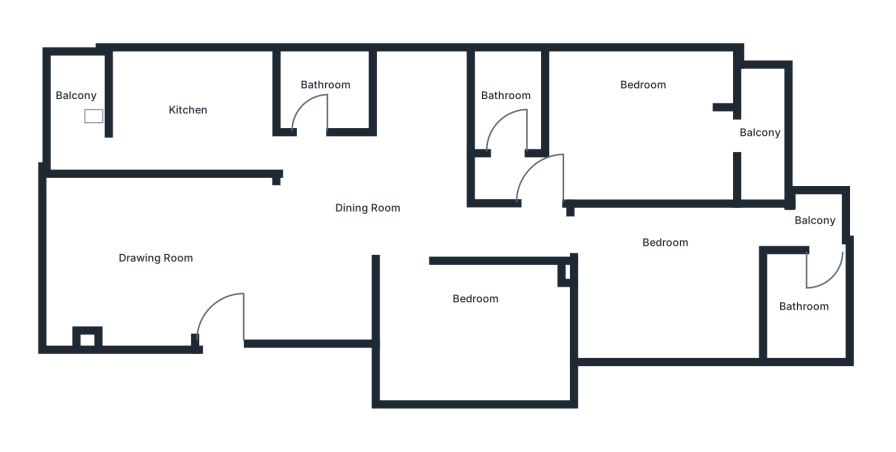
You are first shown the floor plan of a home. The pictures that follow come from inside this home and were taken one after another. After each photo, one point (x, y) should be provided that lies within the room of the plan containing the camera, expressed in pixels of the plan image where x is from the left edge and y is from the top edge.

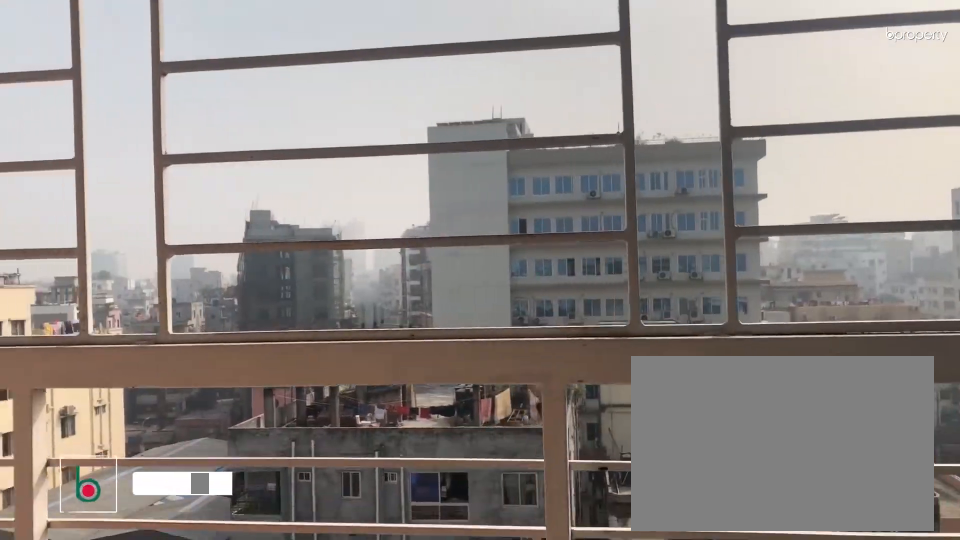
(760, 134)
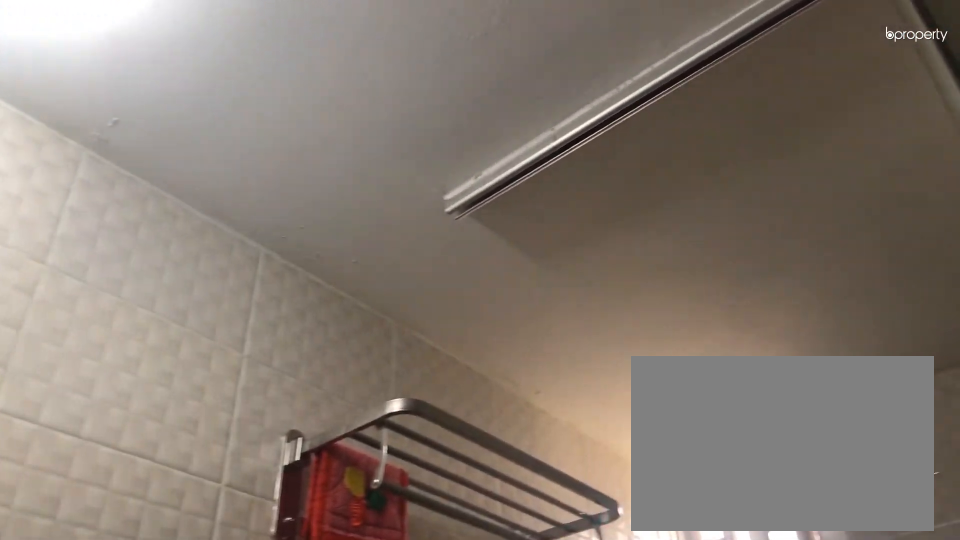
(504, 98)
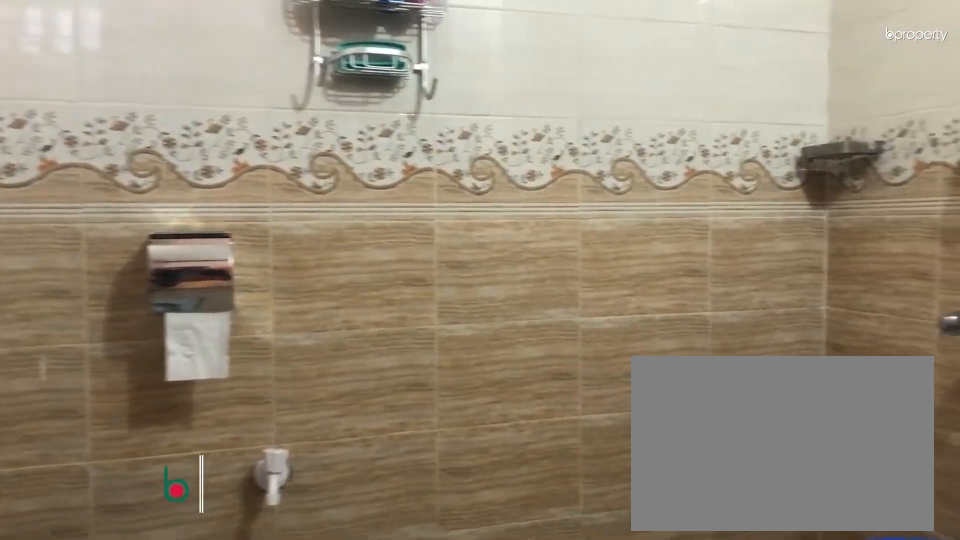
(327, 88)
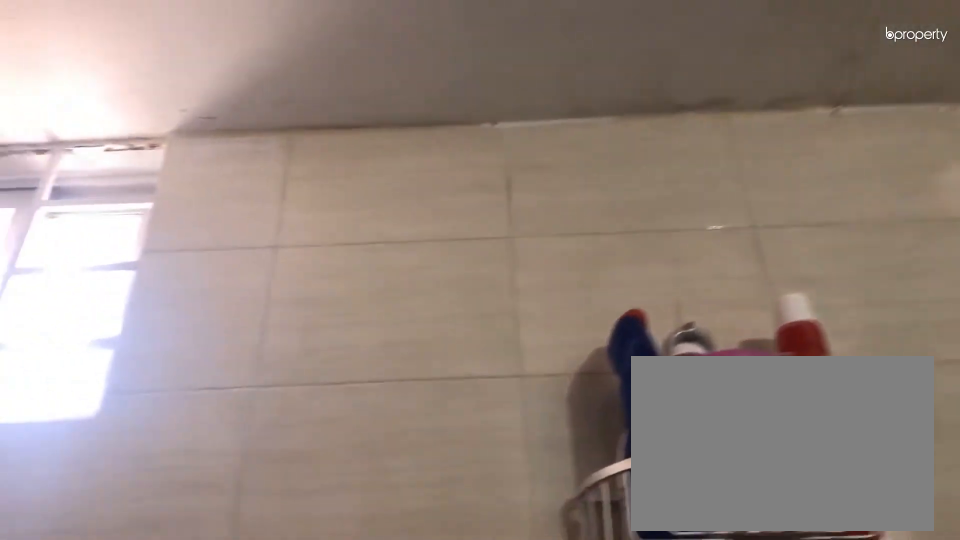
(327, 88)
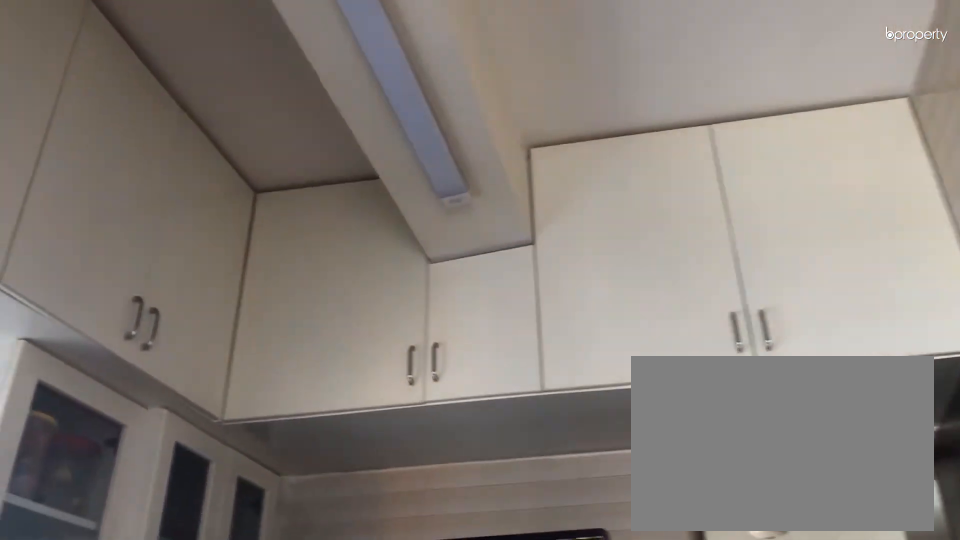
(189, 111)
